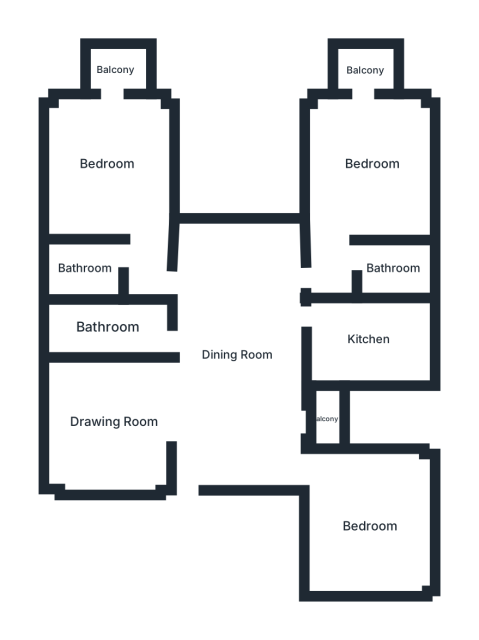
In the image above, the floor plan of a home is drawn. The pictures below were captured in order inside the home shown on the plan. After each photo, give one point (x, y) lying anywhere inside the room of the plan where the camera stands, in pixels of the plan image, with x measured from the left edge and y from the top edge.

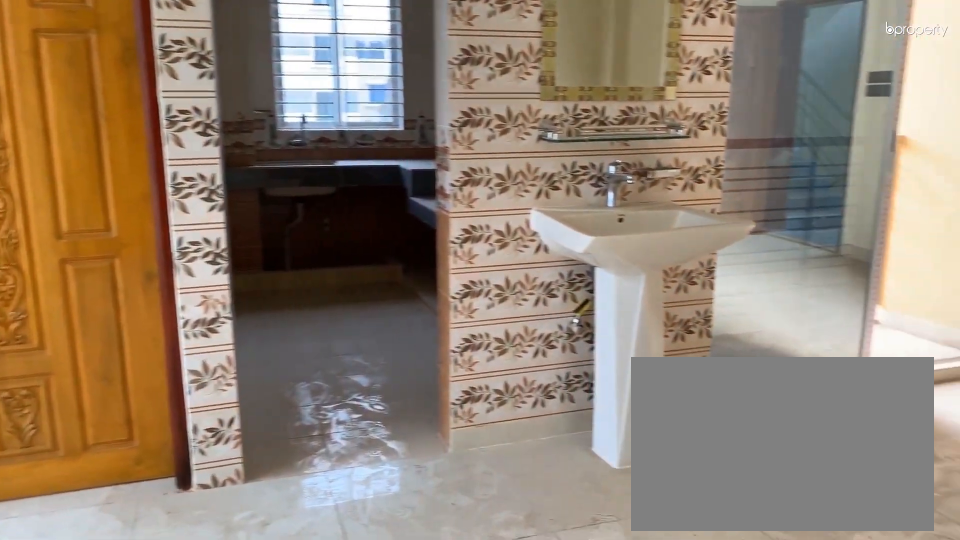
(234, 352)
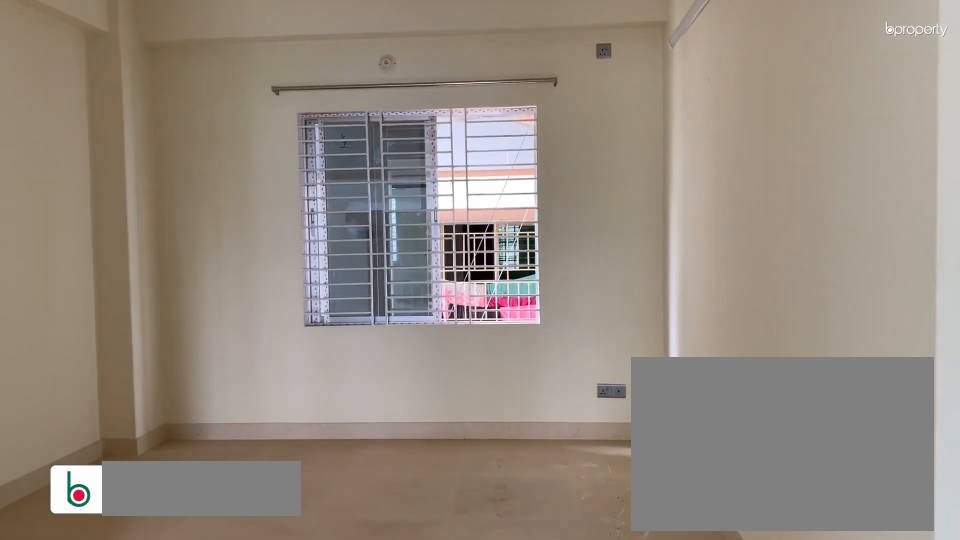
(115, 422)
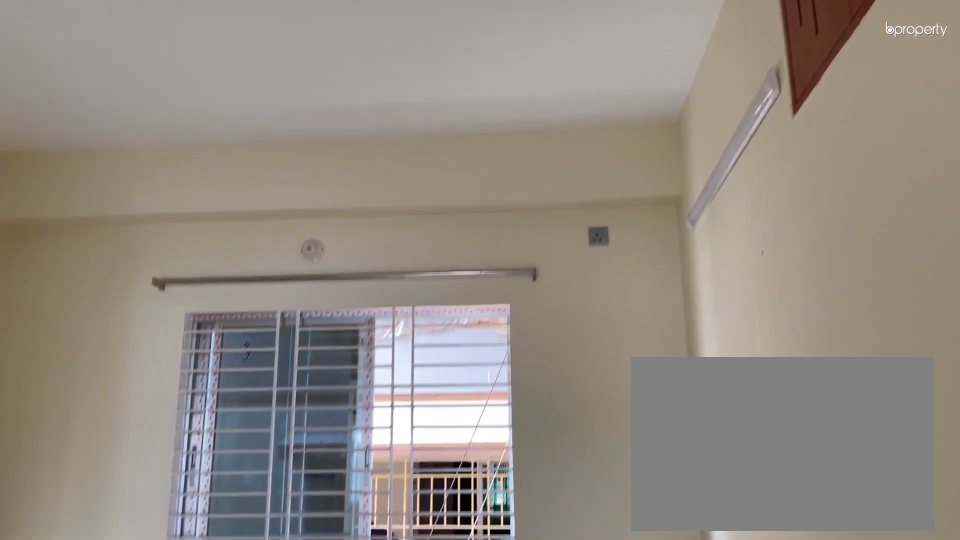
(115, 422)
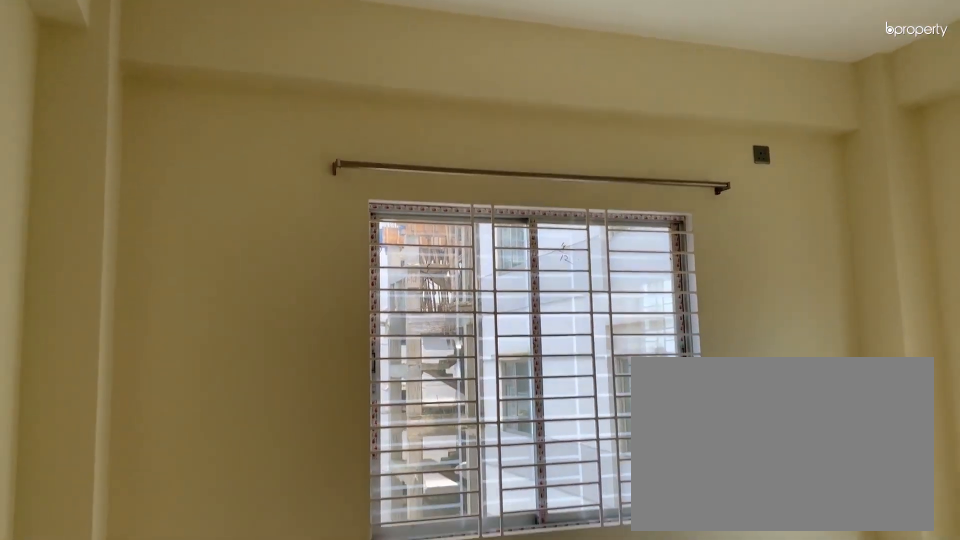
(370, 524)
